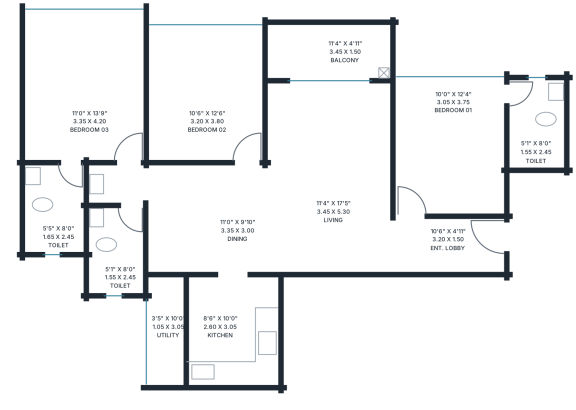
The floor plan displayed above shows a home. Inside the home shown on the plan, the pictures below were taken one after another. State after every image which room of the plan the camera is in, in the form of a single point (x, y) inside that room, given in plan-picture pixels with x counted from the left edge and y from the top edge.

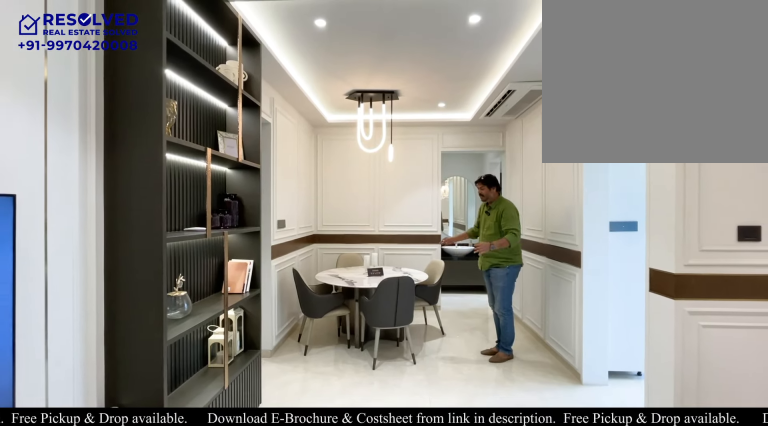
(208, 218)
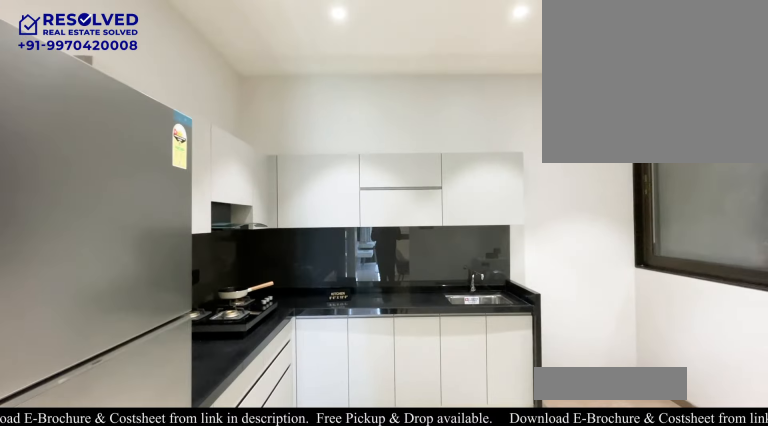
(232, 330)
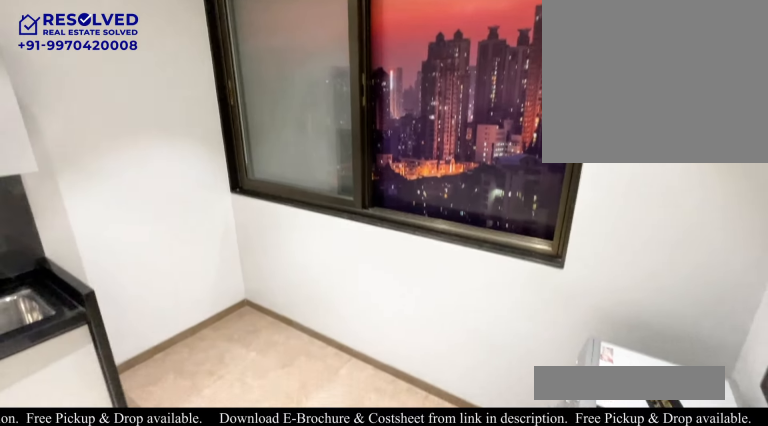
(166, 330)
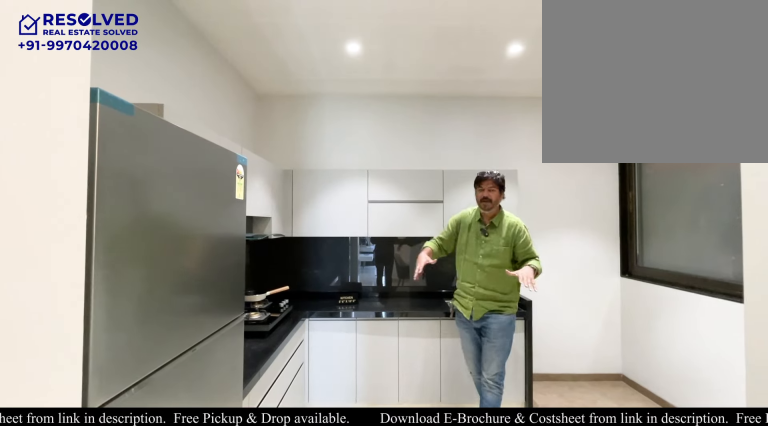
(232, 330)
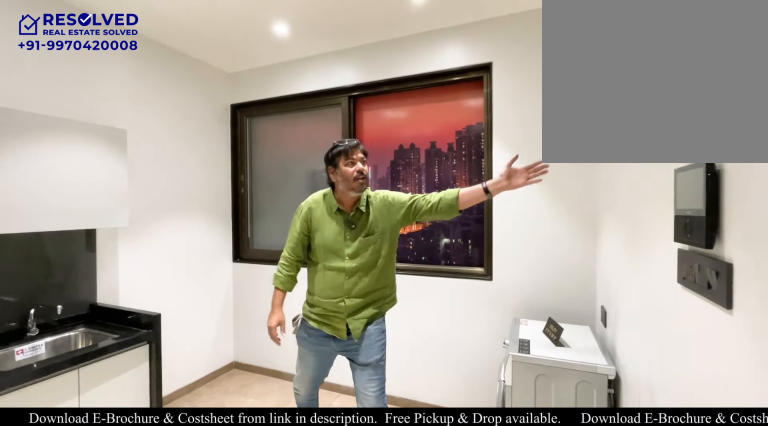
(166, 330)
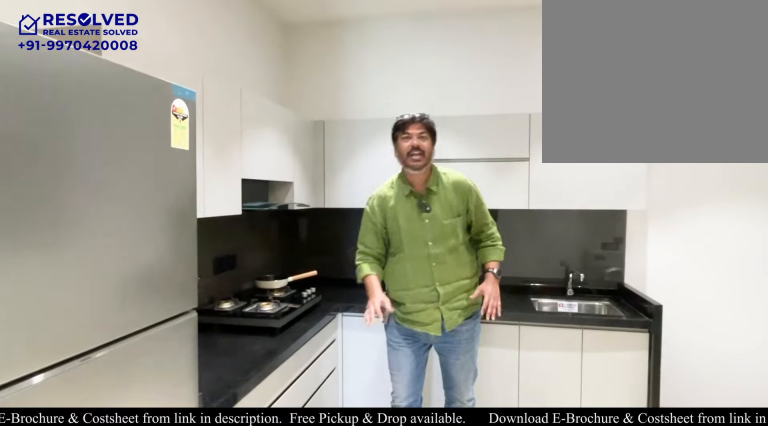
(232, 330)
